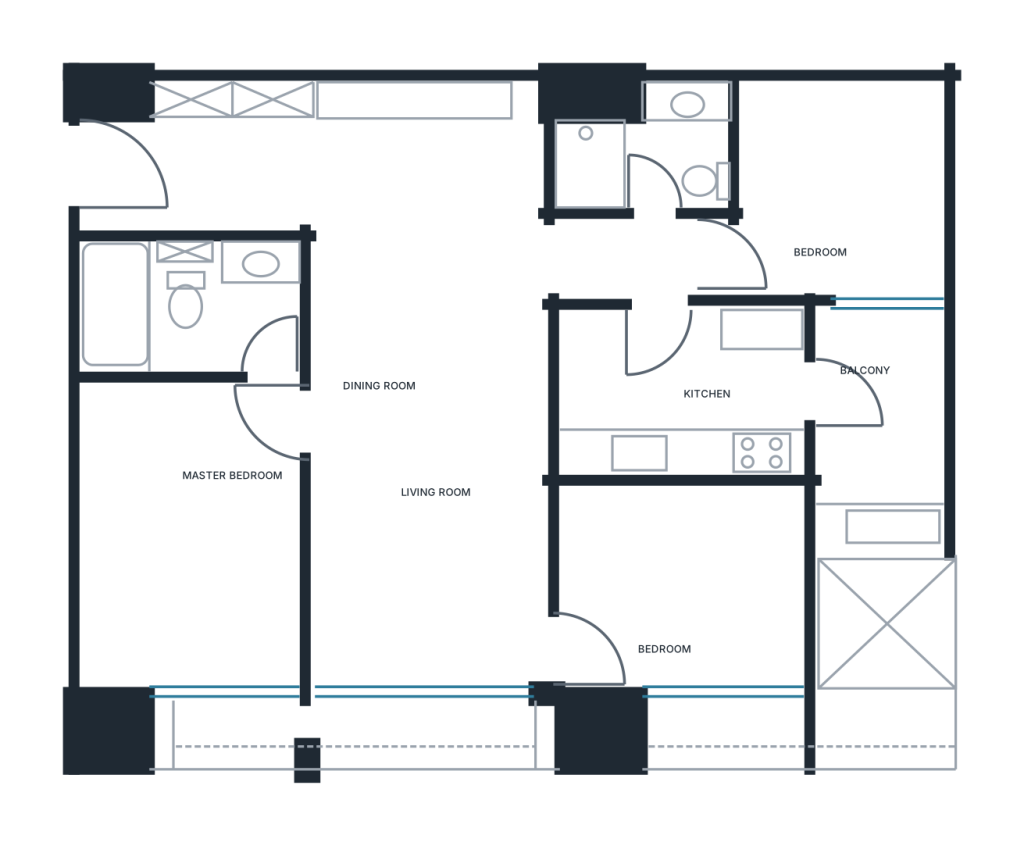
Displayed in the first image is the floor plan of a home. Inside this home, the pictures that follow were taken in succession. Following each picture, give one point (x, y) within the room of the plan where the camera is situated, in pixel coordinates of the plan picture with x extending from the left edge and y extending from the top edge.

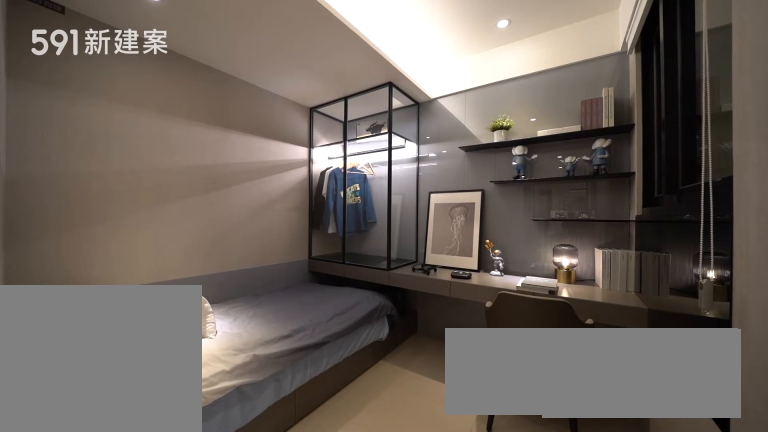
(835, 192)
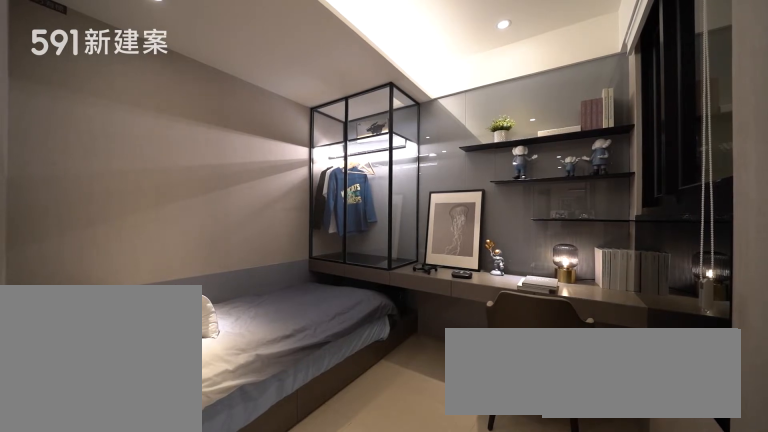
(835, 192)
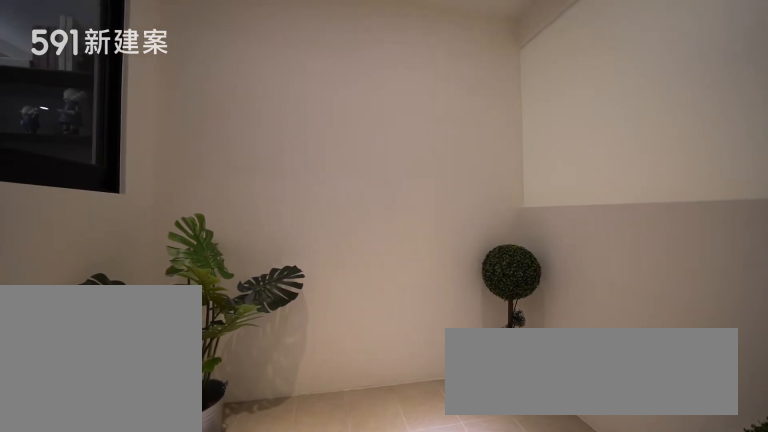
(883, 404)
